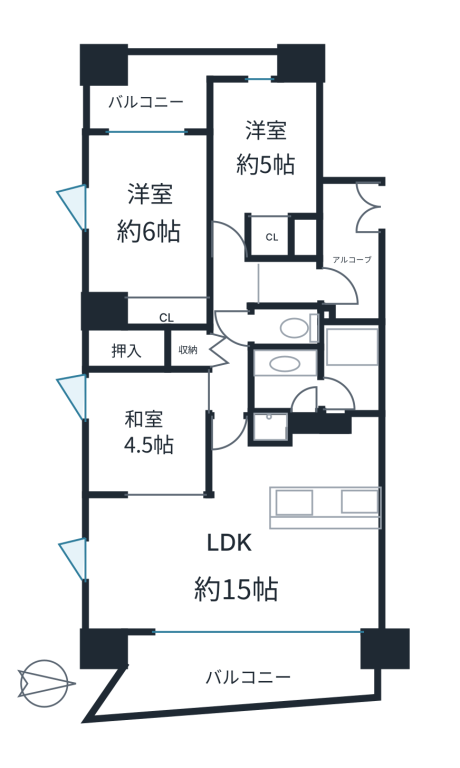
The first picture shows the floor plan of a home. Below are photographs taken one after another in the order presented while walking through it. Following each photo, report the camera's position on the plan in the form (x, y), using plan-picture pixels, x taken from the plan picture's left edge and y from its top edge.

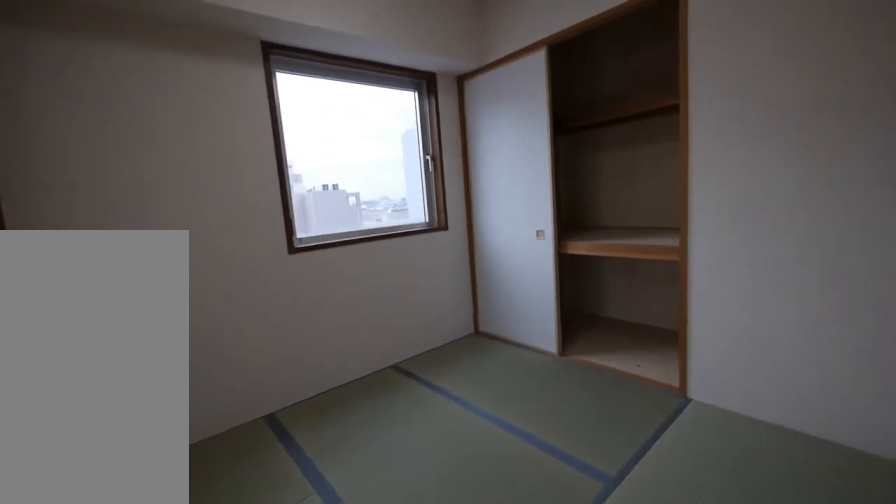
(132, 447)
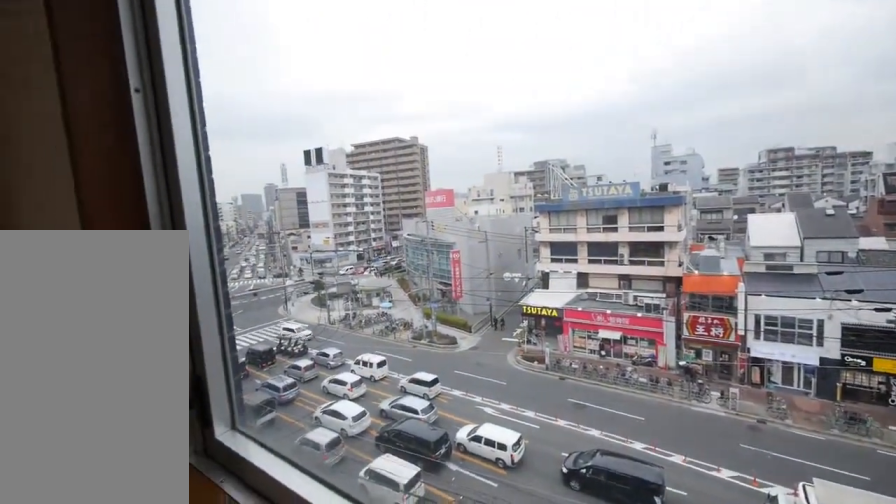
(132, 448)
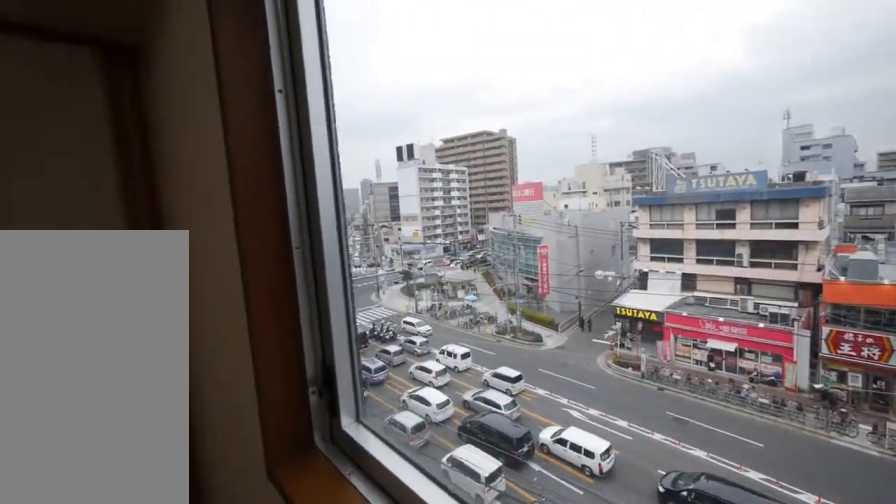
(132, 448)
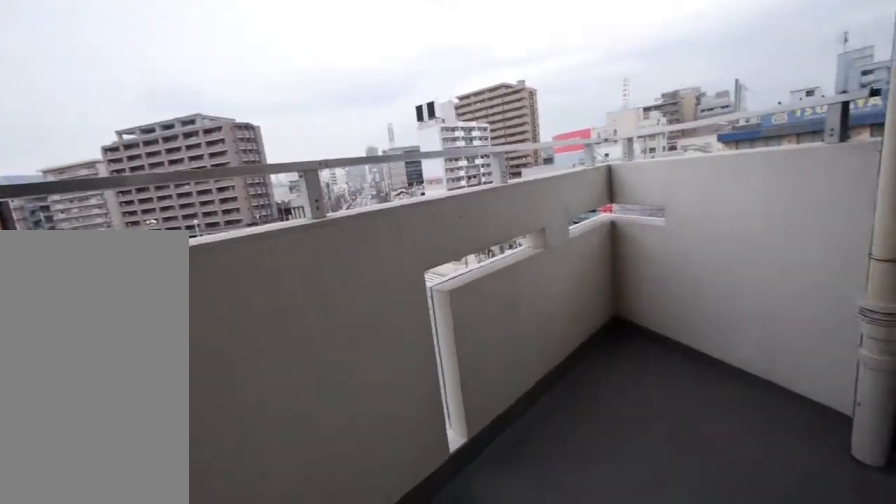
(150, 674)
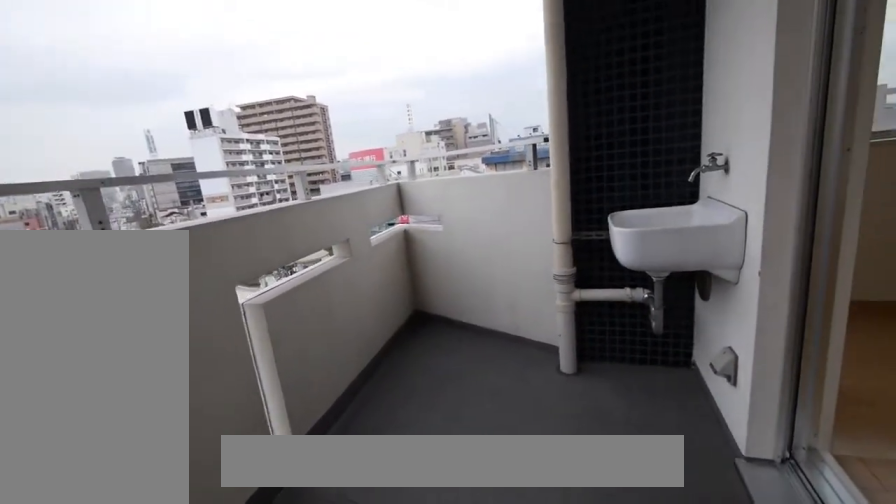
(150, 673)
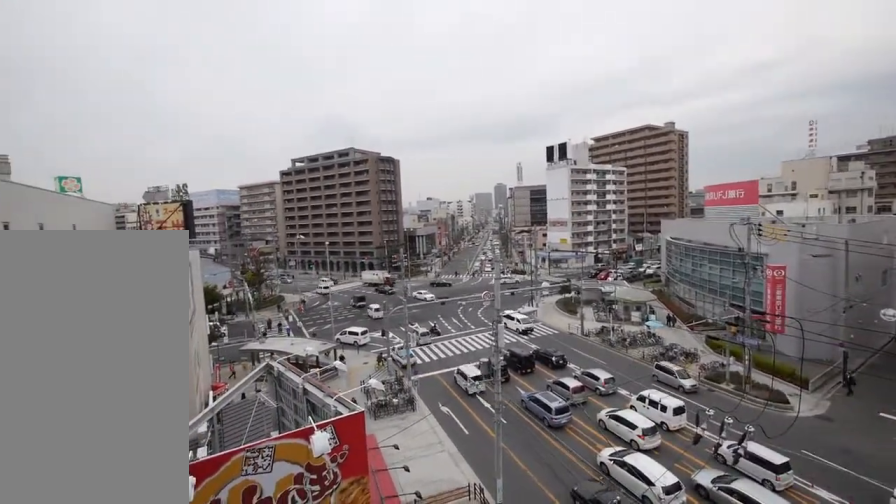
(150, 674)
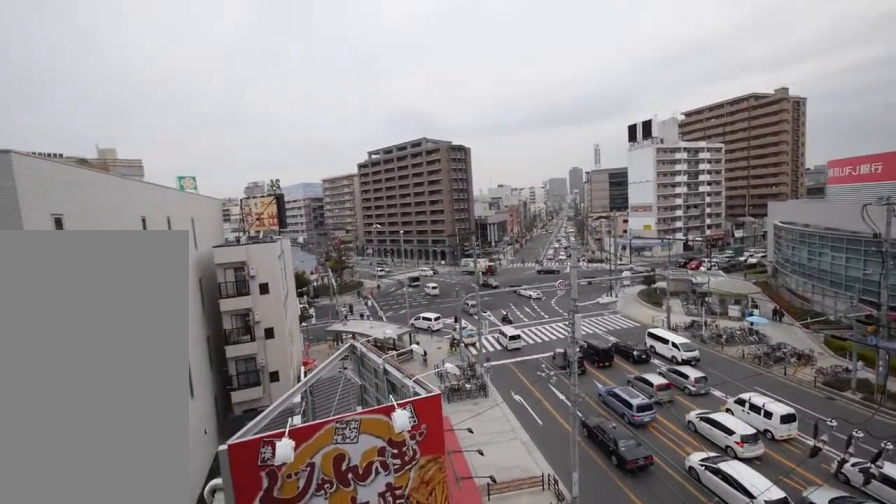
(150, 671)
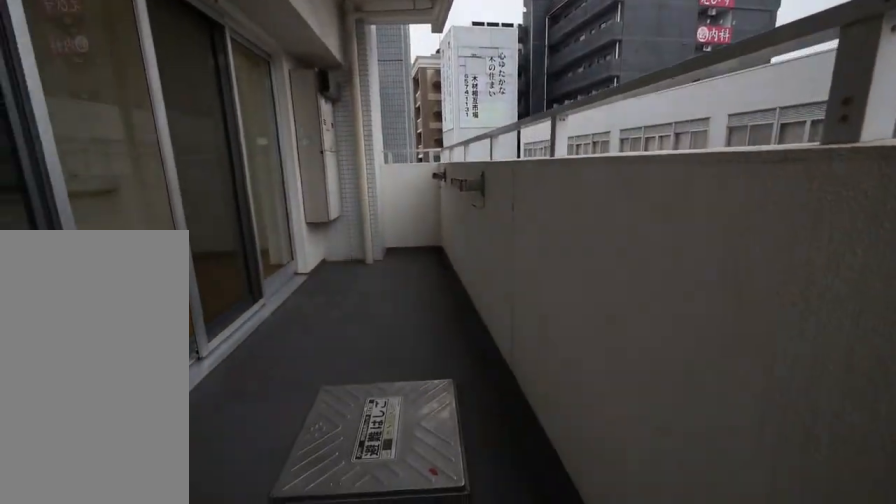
(150, 673)
